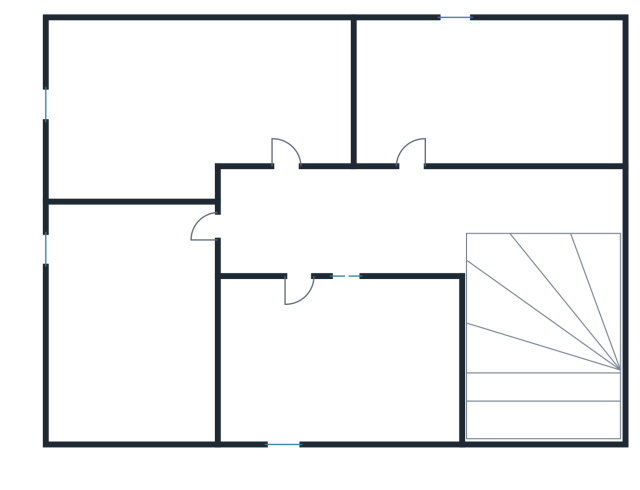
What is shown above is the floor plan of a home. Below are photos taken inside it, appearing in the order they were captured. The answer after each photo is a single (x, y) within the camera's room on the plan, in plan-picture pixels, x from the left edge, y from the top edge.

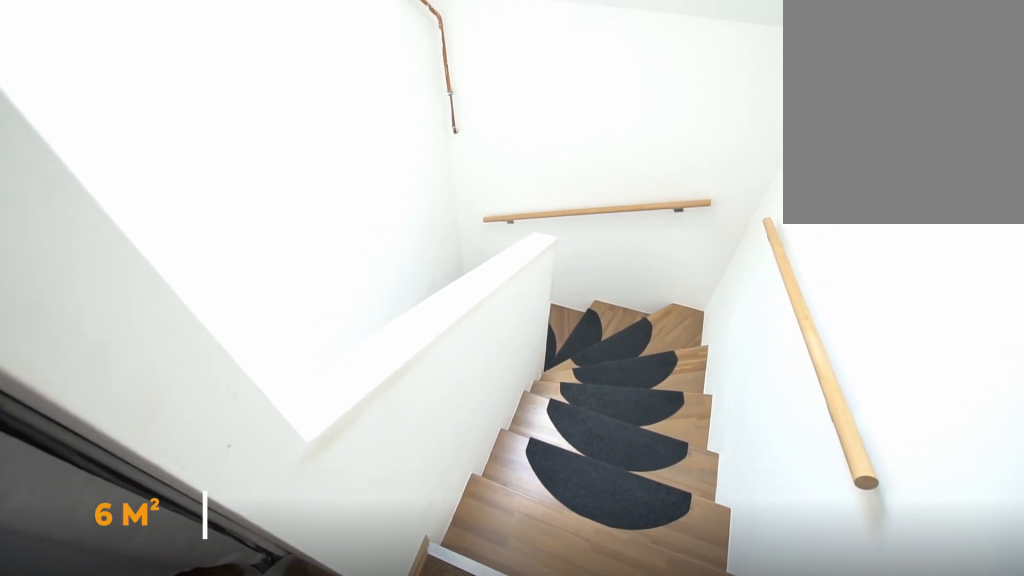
(421, 224)
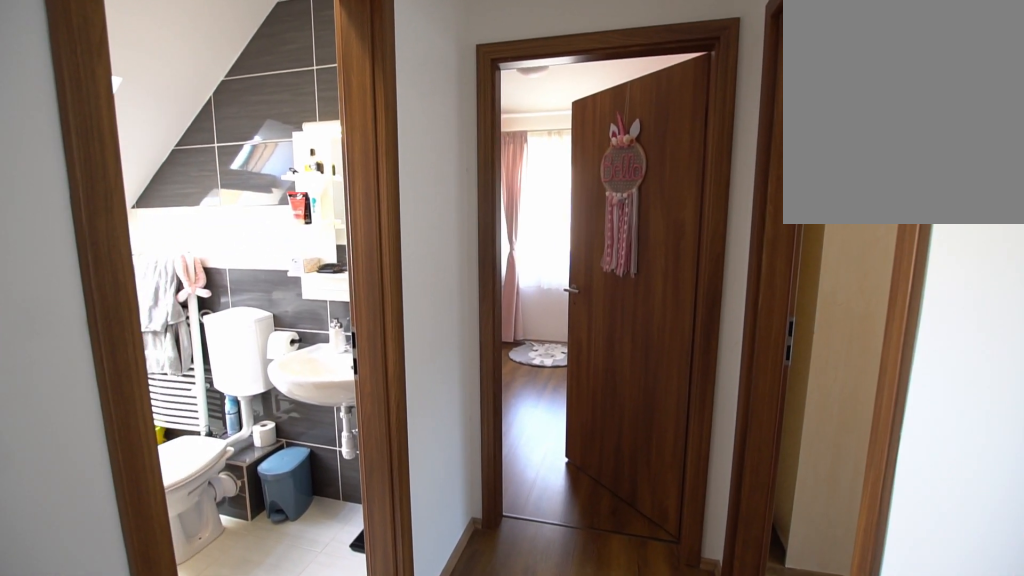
(422, 224)
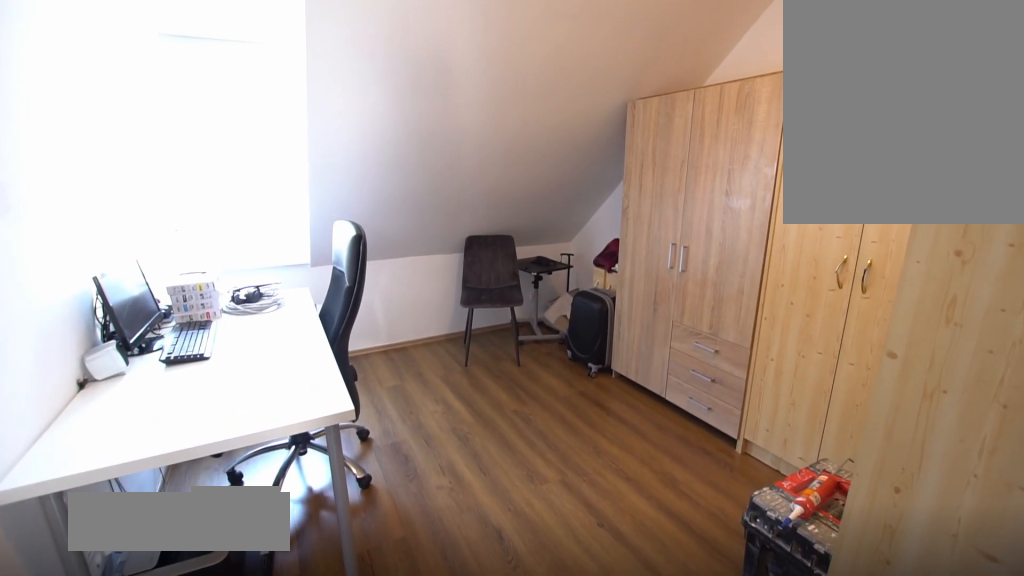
(487, 93)
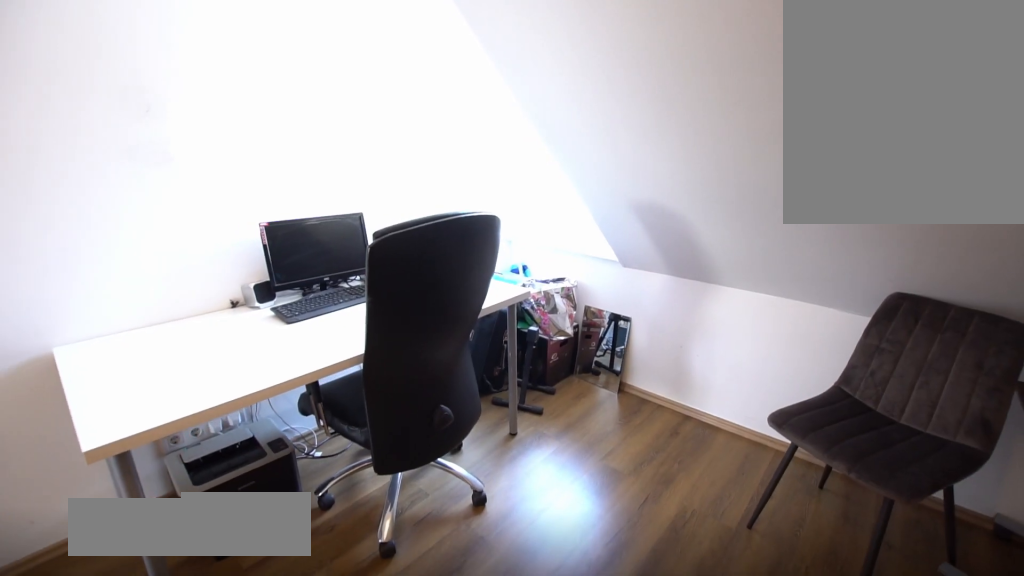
(487, 92)
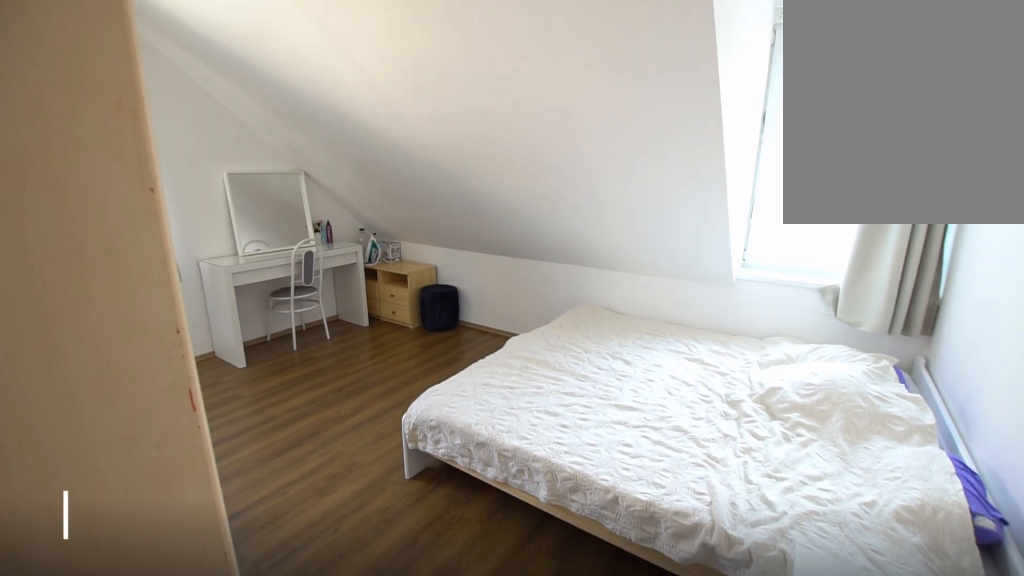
(212, 92)
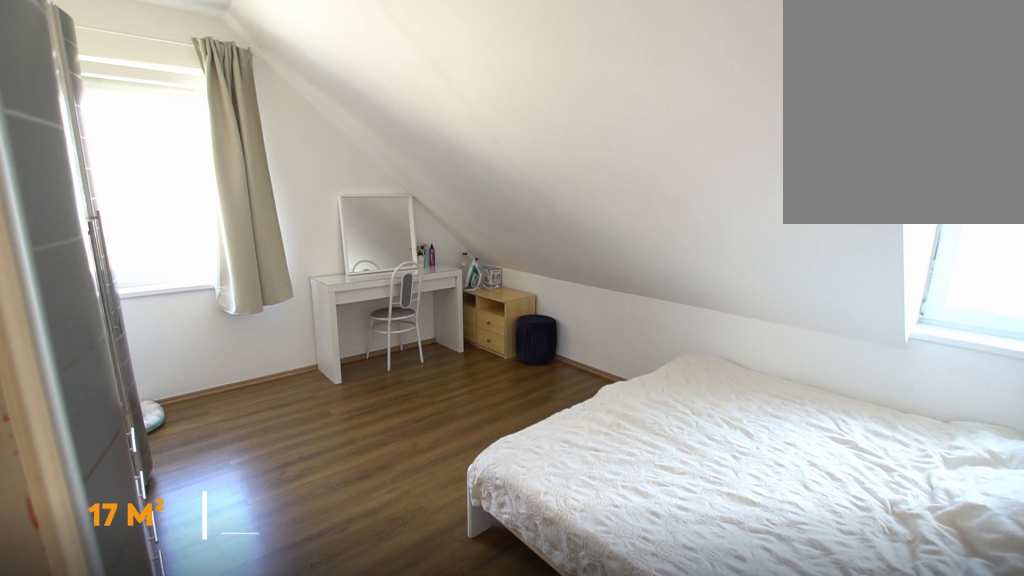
(212, 93)
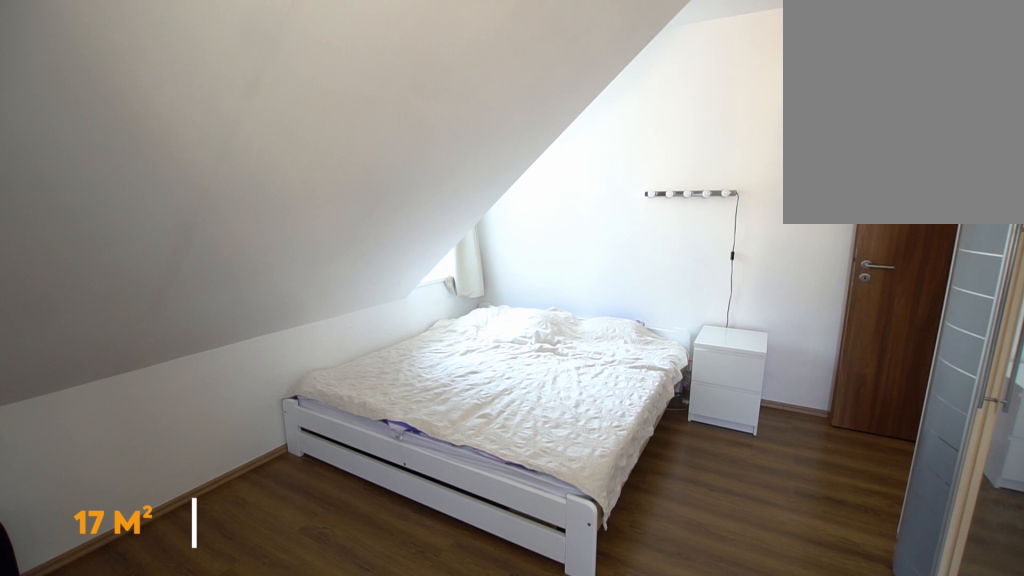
(212, 93)
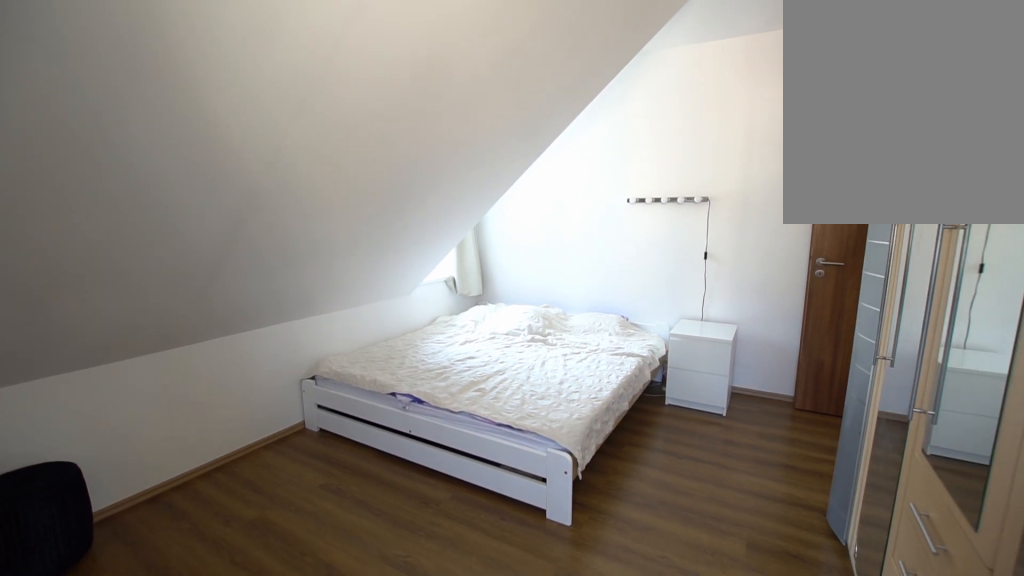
(212, 93)
